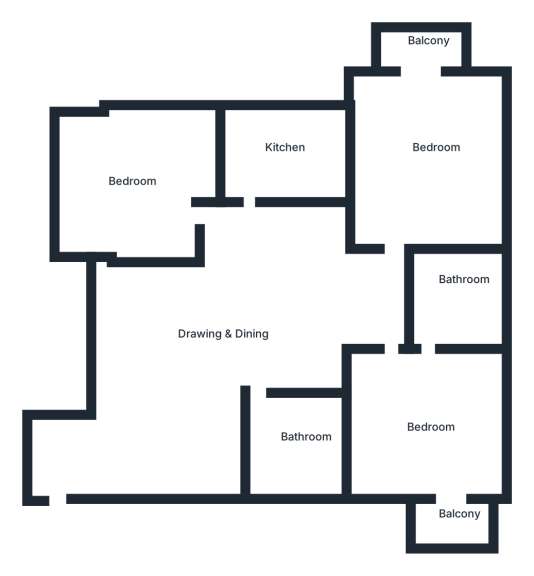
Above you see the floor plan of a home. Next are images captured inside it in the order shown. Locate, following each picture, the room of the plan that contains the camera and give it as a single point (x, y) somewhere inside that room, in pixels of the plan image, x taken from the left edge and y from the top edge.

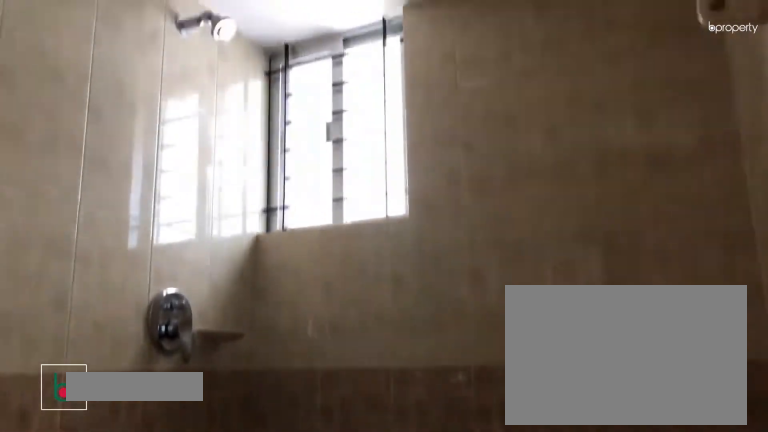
(455, 298)
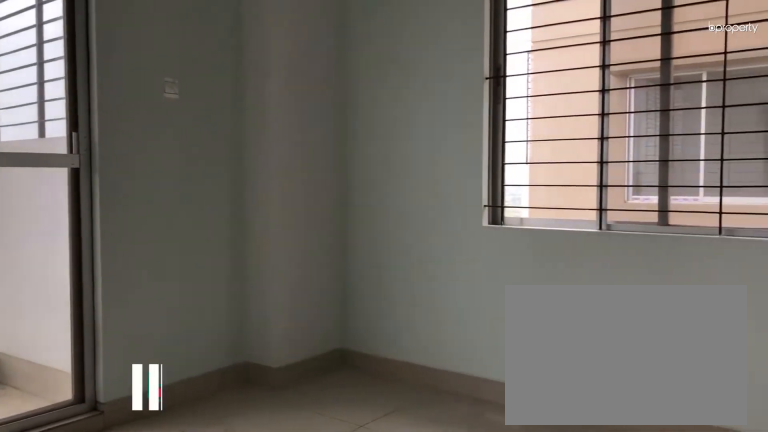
(430, 146)
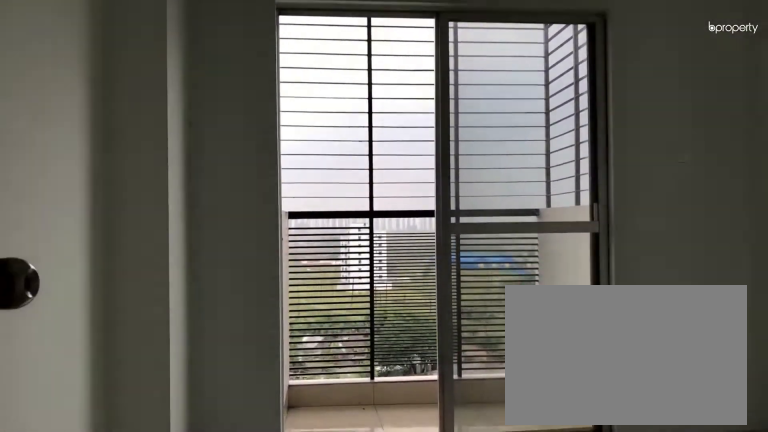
(430, 146)
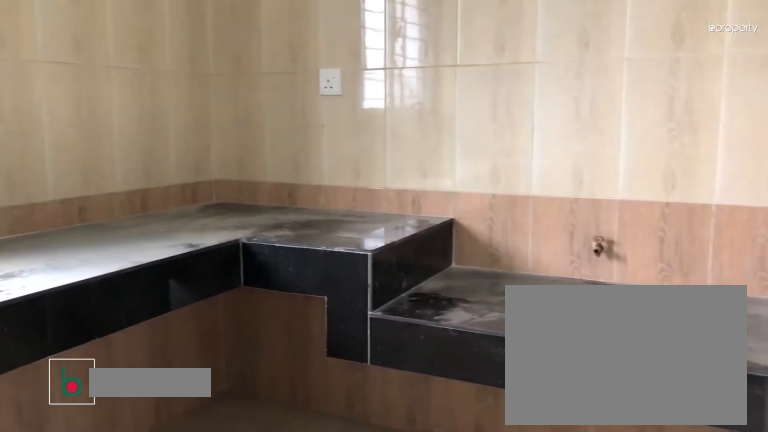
(275, 154)
